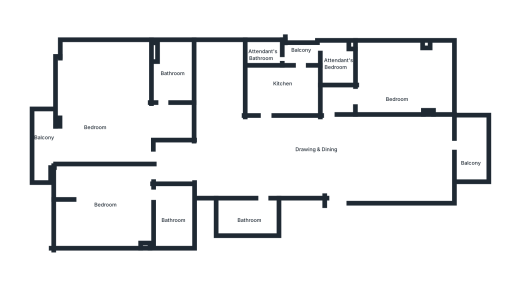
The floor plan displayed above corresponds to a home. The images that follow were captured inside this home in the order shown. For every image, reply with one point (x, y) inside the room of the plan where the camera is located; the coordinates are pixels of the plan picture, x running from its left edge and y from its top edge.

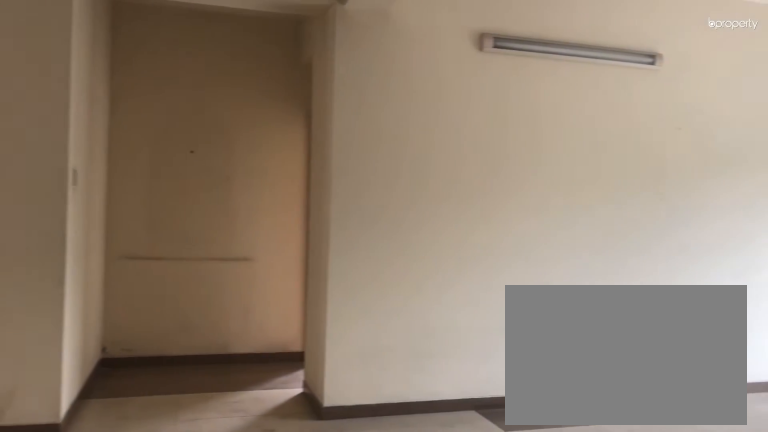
(317, 152)
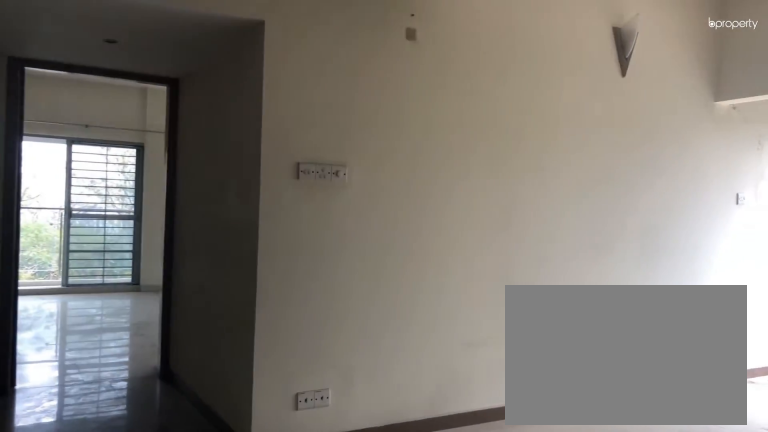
(317, 152)
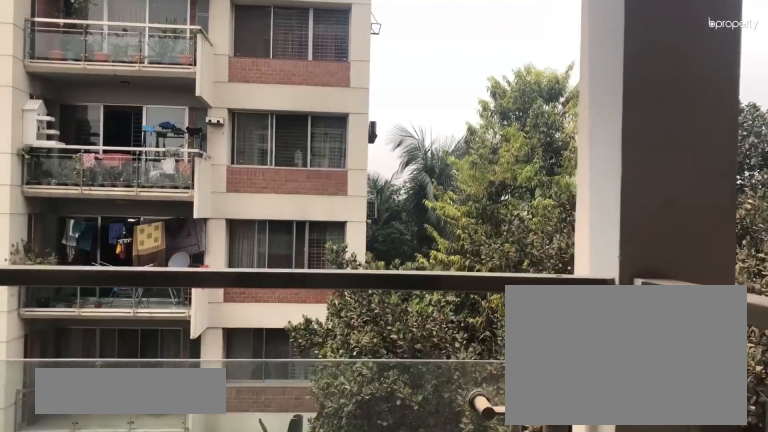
(472, 157)
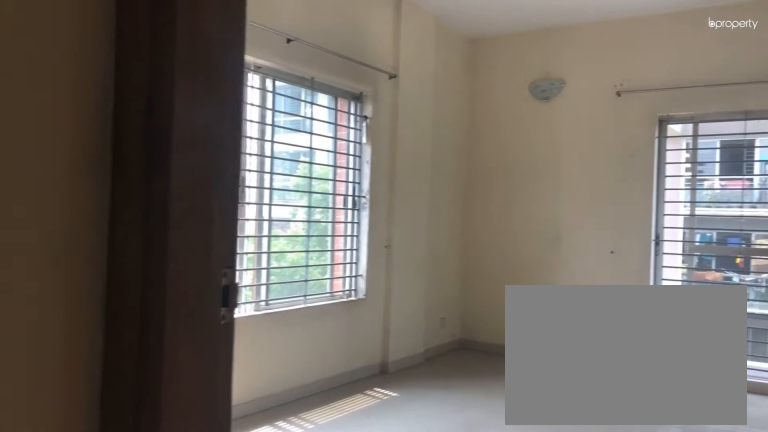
(357, 99)
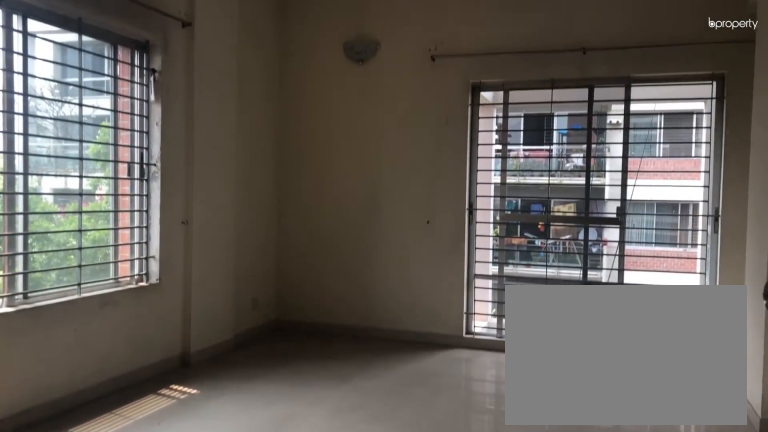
(401, 80)
